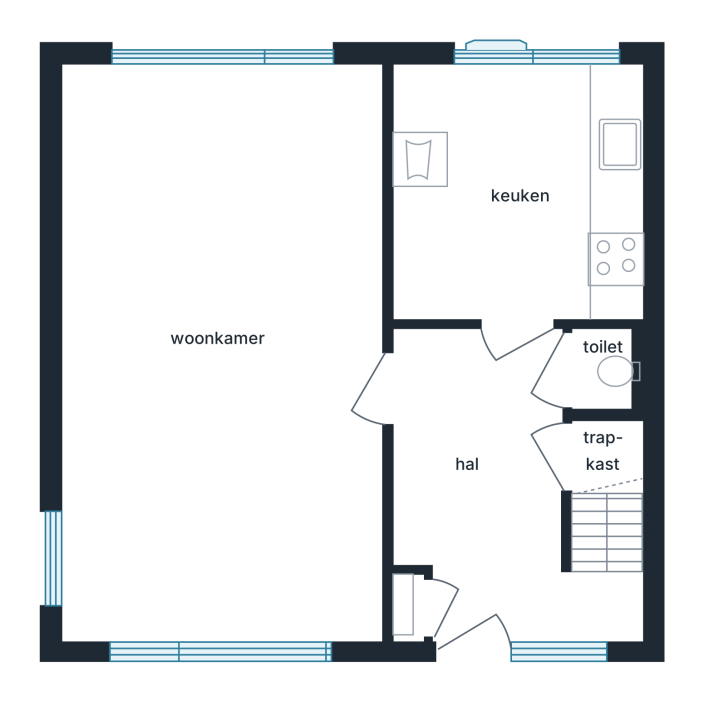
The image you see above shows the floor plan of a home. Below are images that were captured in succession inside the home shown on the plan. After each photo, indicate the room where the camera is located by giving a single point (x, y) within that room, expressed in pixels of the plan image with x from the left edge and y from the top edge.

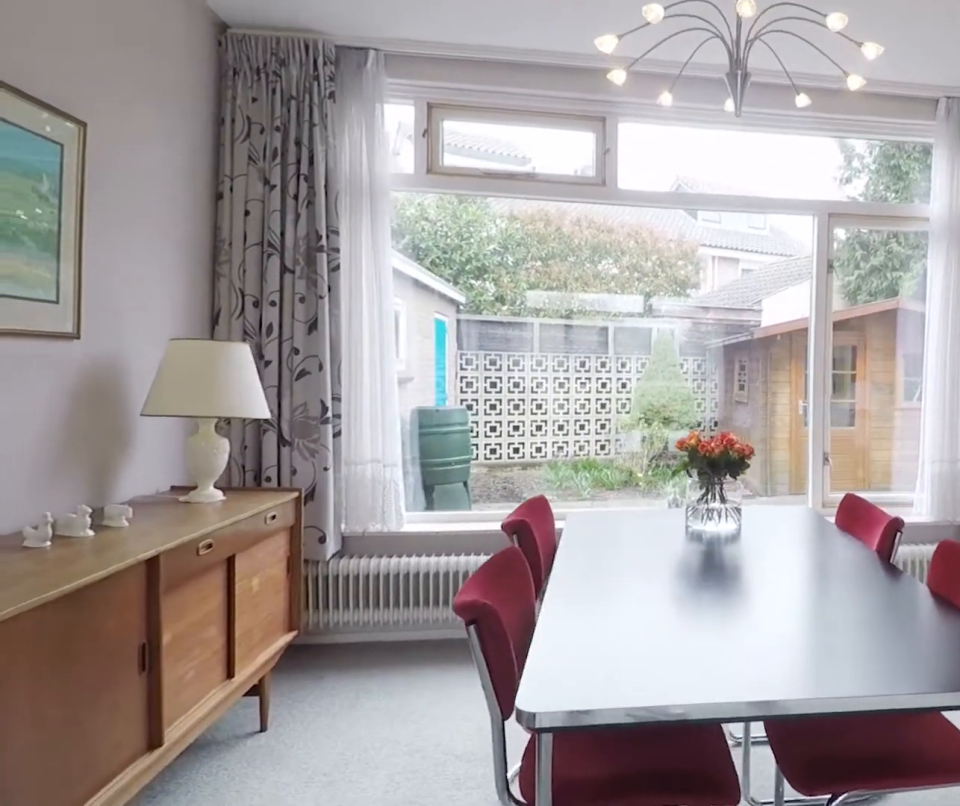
(152, 302)
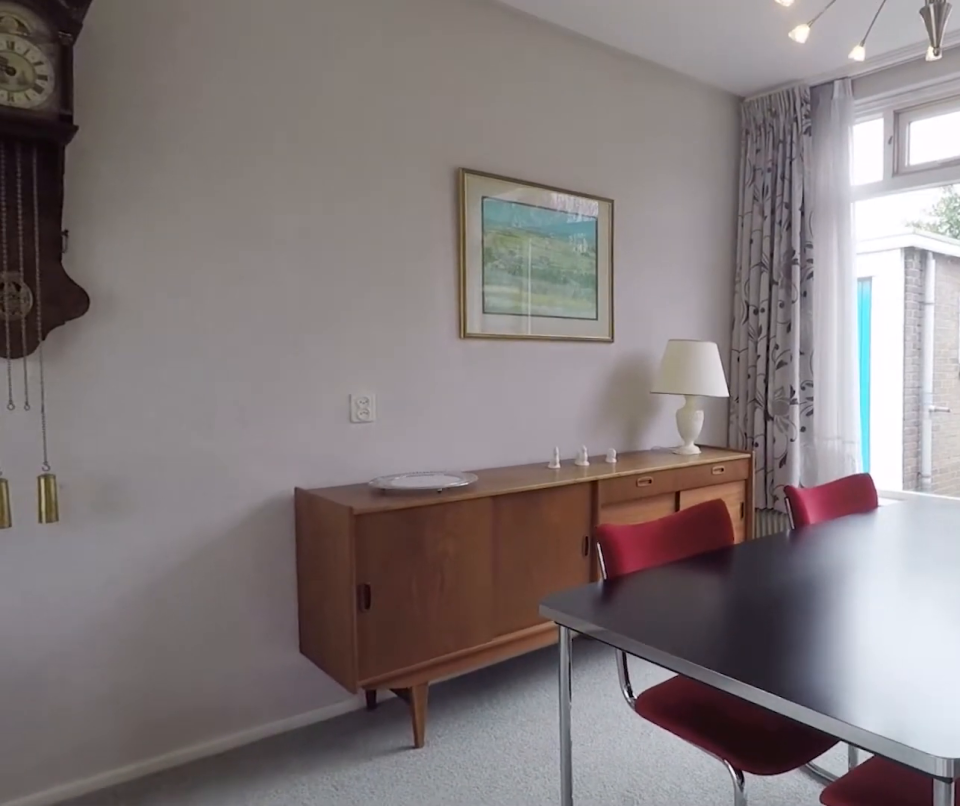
(152, 302)
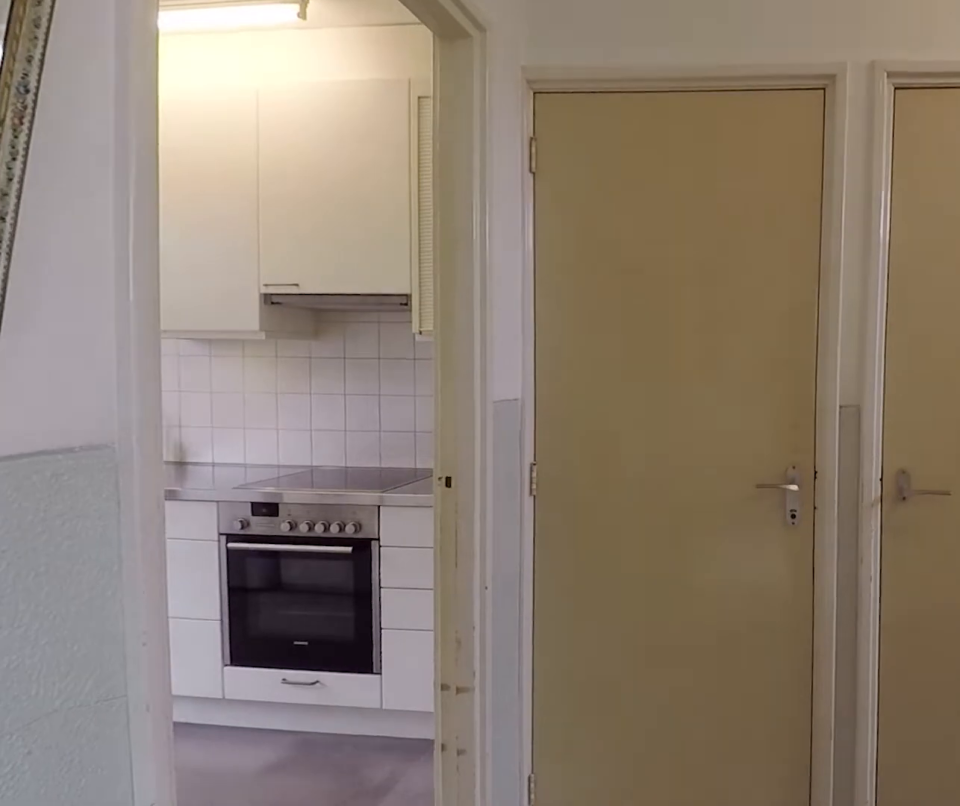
(494, 492)
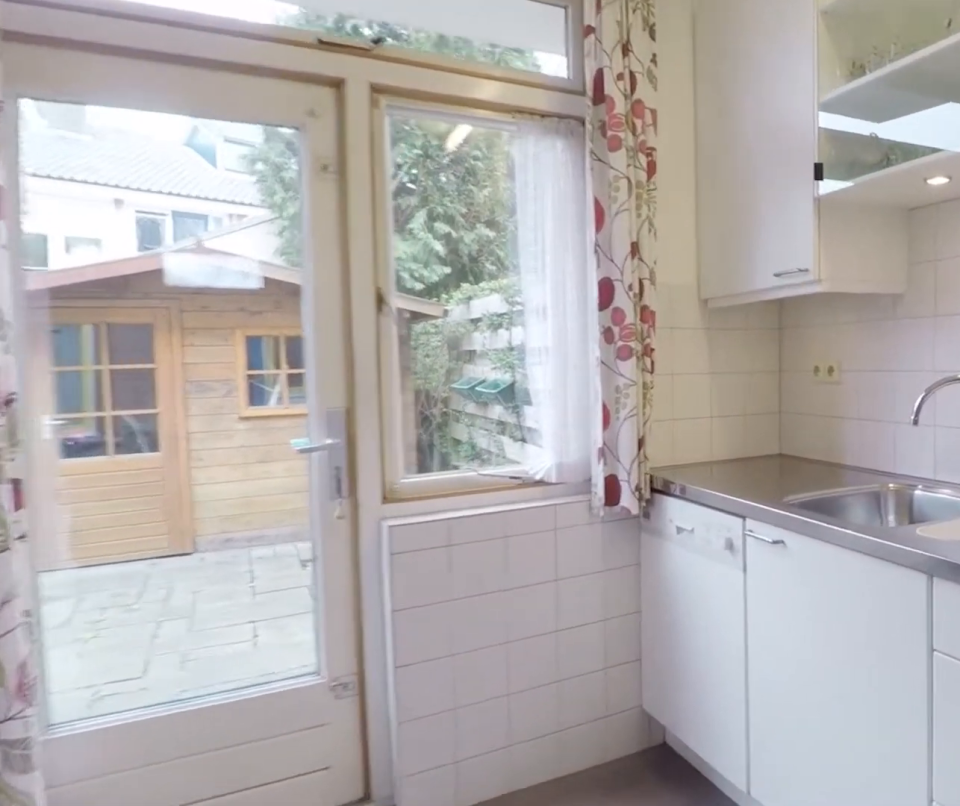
(520, 189)
